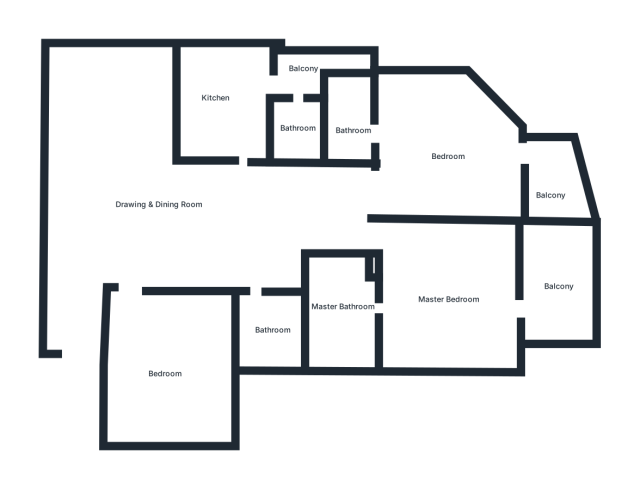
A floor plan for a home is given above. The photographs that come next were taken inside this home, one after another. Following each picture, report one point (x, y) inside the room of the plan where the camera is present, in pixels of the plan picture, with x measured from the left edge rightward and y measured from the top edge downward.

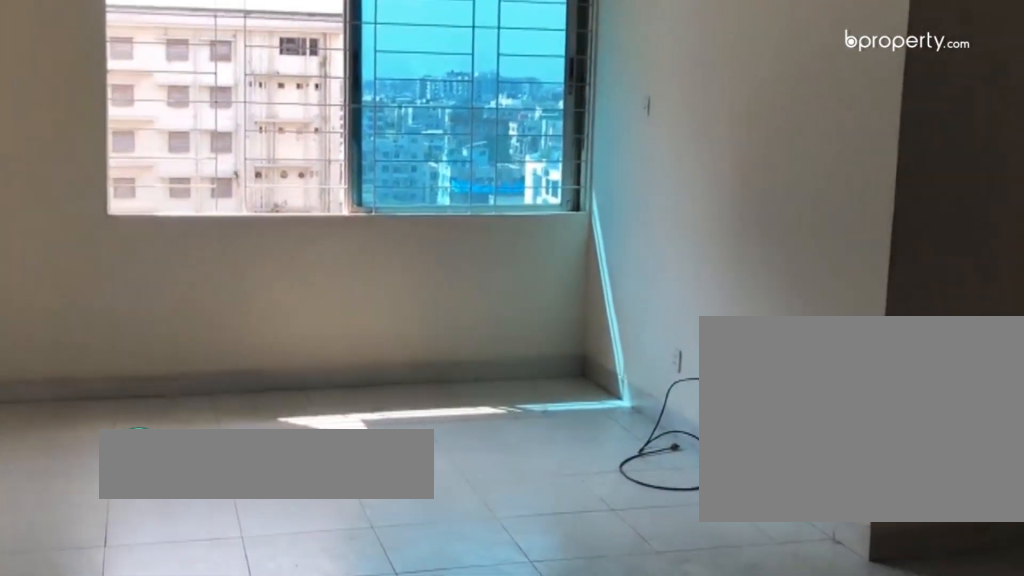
(131, 239)
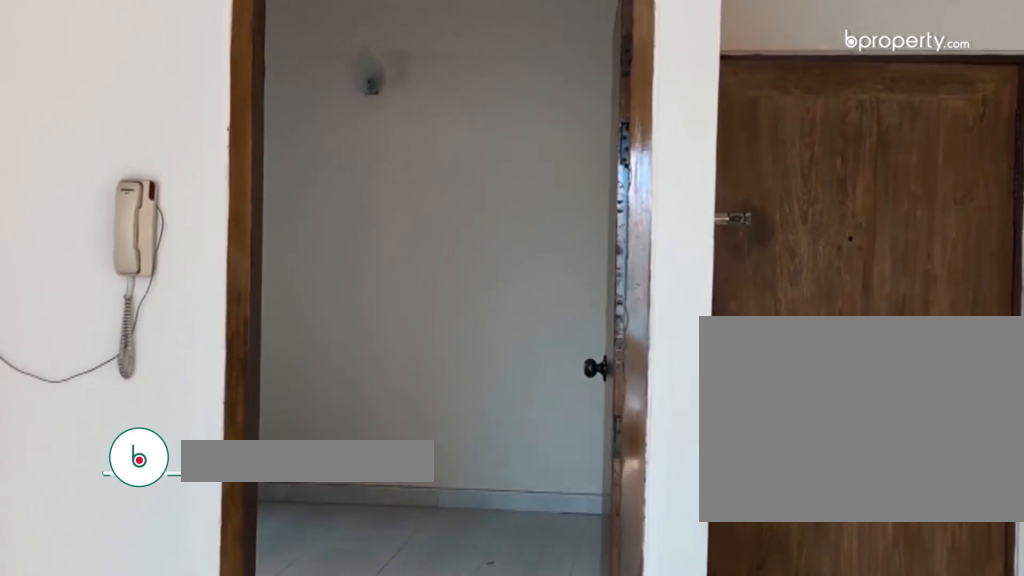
(131, 239)
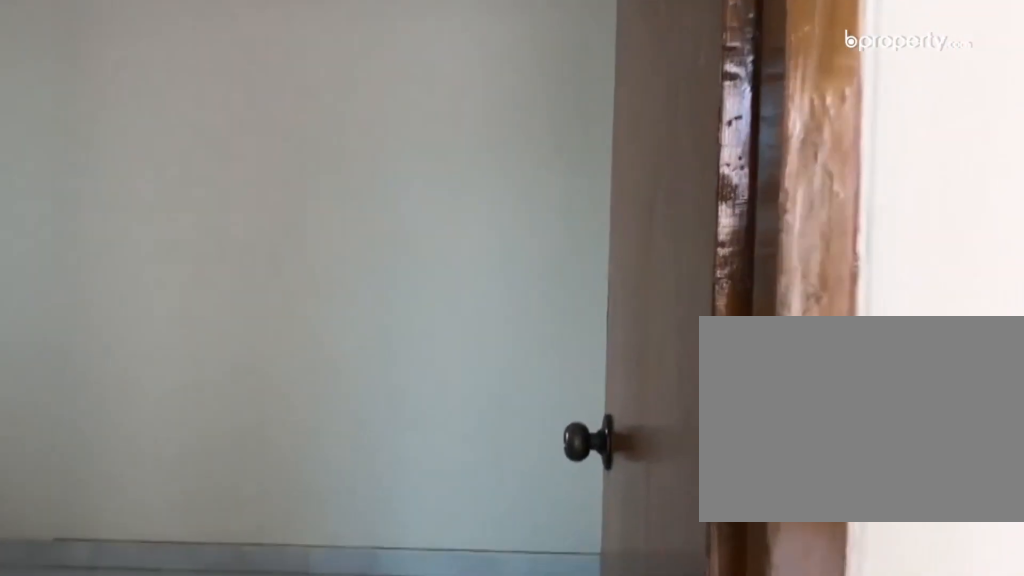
(154, 354)
